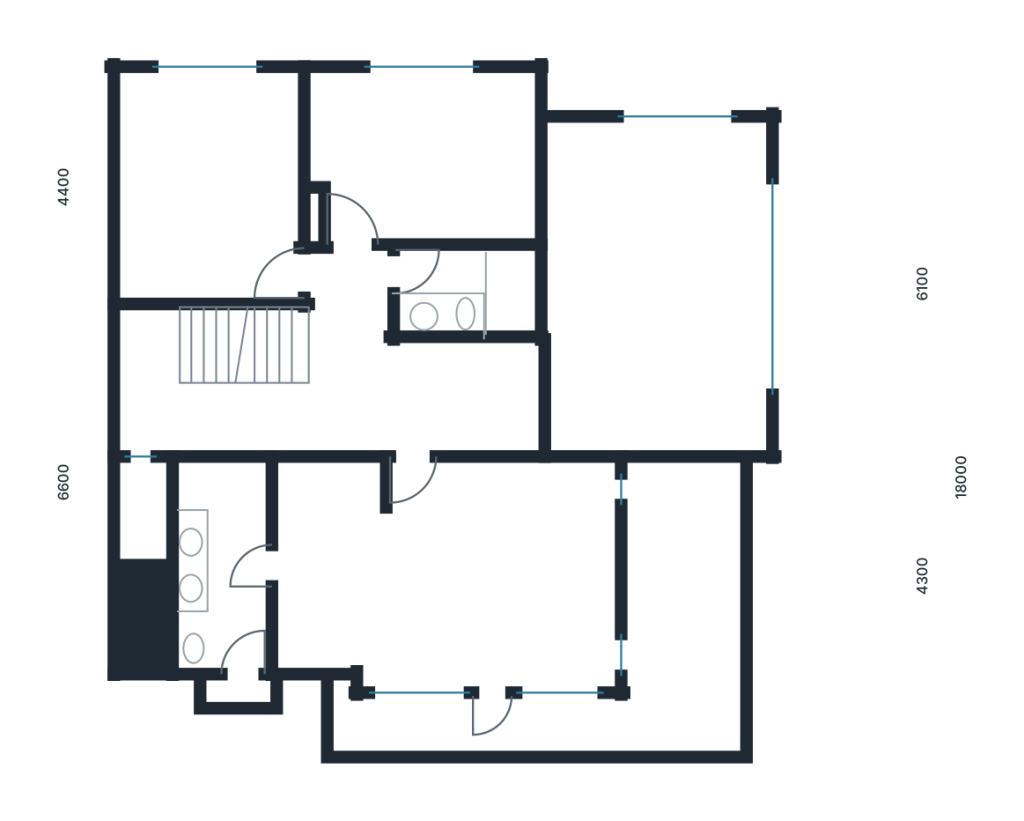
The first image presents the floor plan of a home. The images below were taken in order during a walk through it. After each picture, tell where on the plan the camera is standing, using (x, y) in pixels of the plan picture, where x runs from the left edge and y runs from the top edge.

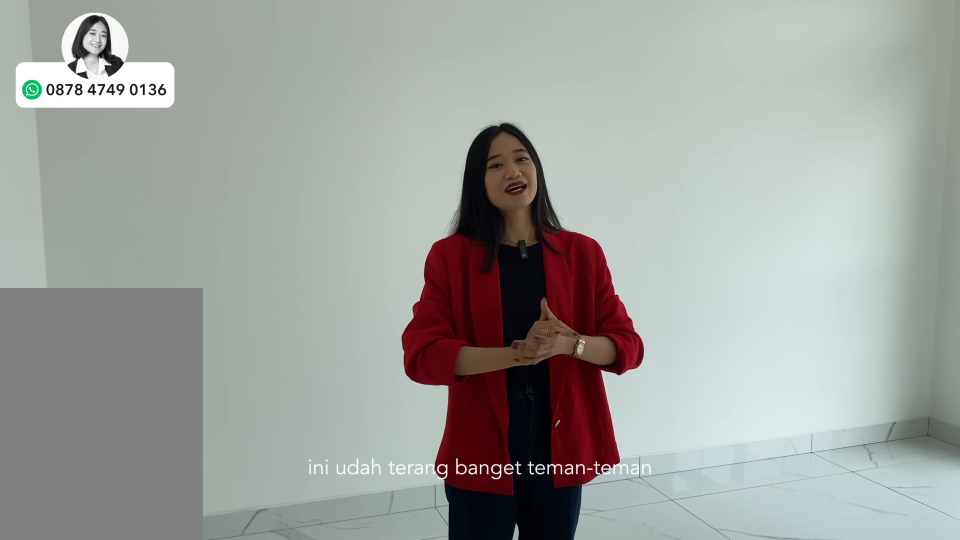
(207, 178)
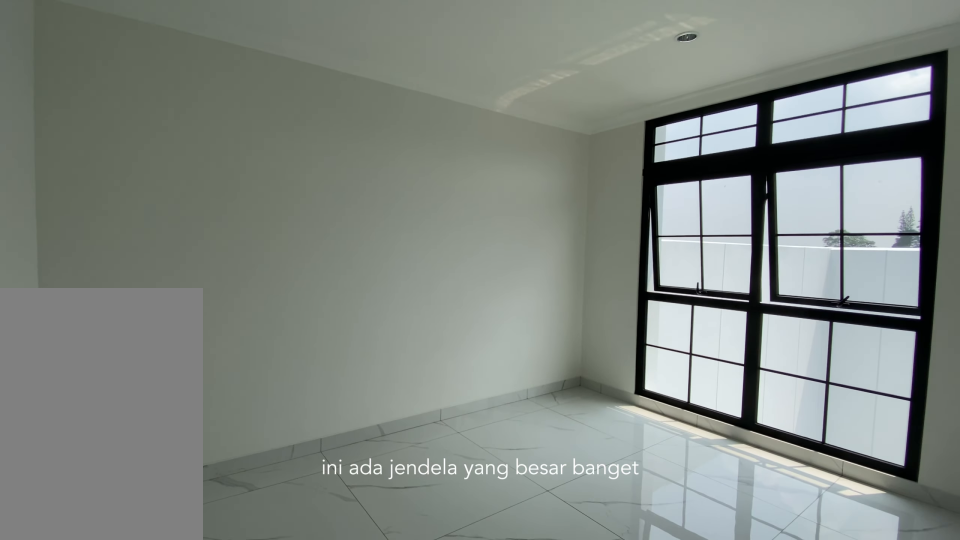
(207, 178)
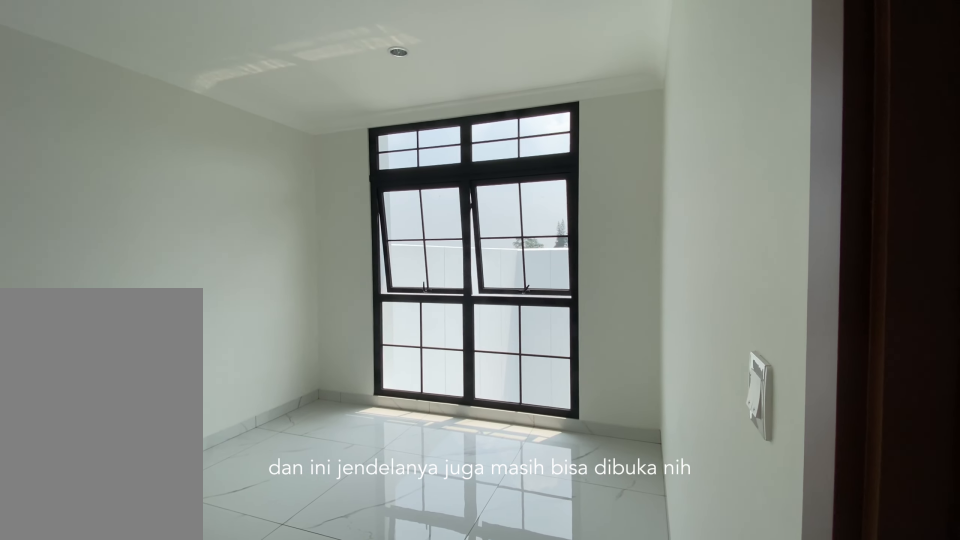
(206, 178)
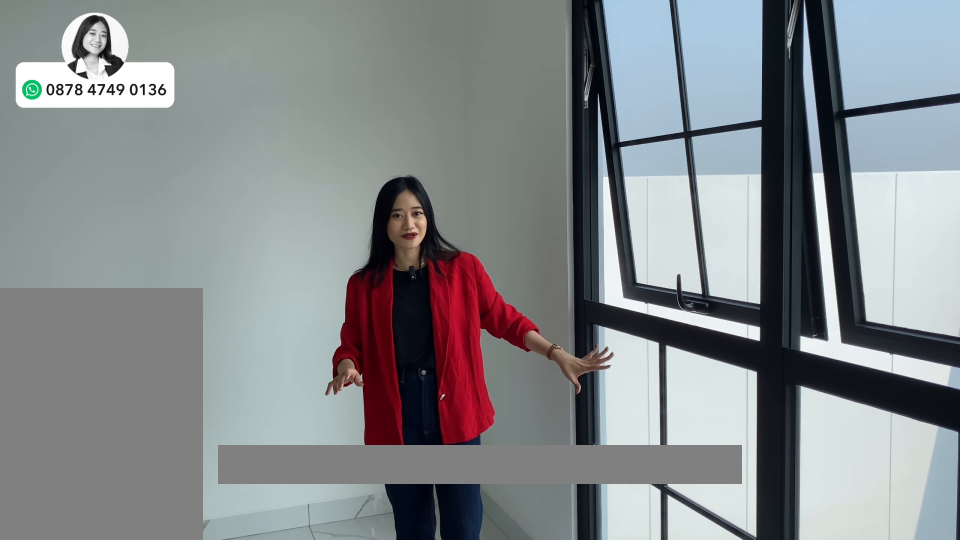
(440, 155)
